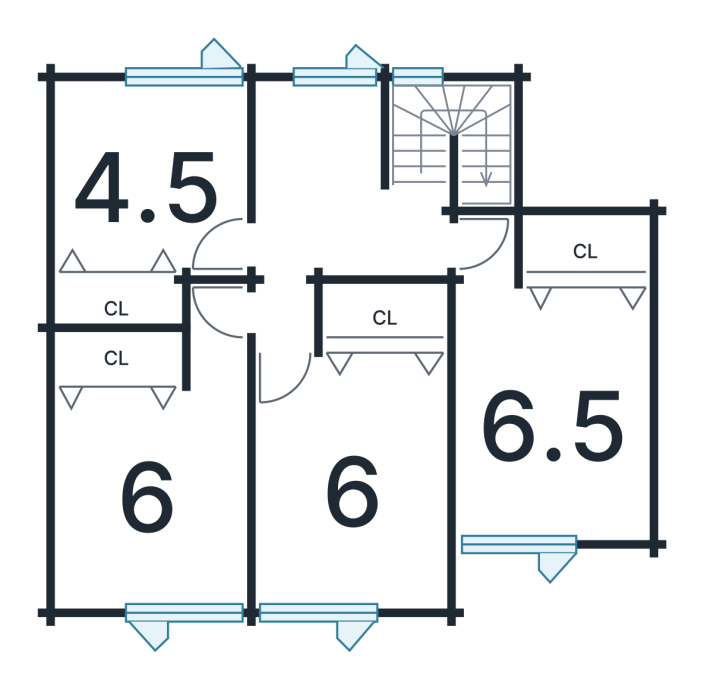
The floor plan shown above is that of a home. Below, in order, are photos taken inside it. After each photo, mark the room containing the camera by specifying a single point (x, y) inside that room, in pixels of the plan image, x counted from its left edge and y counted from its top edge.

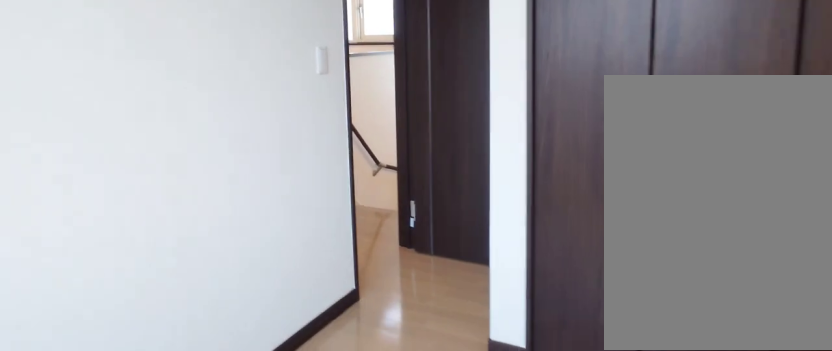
(571, 314)
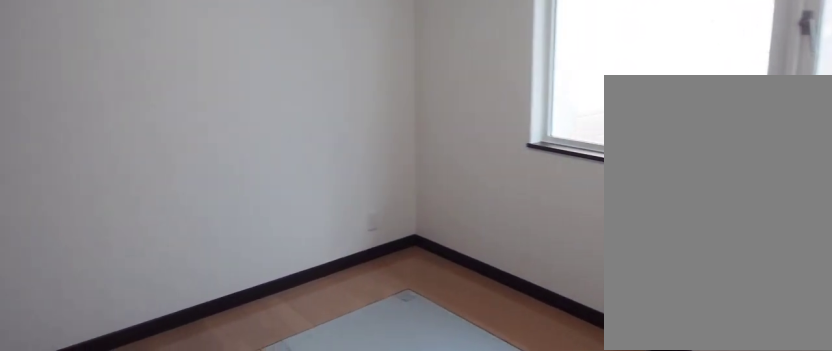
(155, 100)
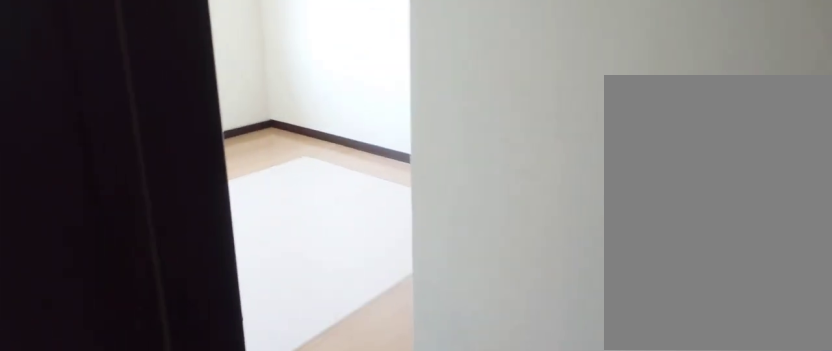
(135, 490)
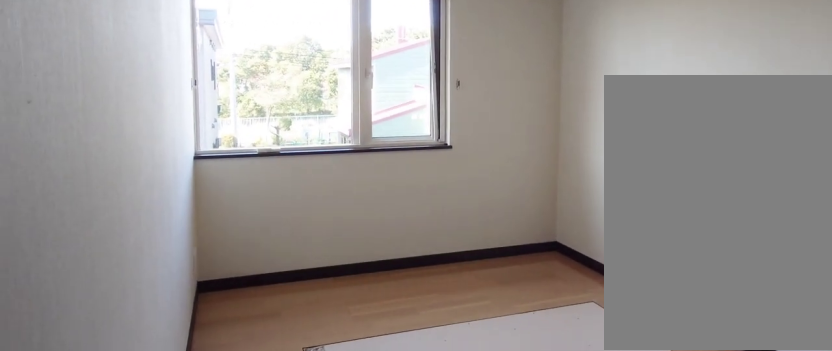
(135, 490)
